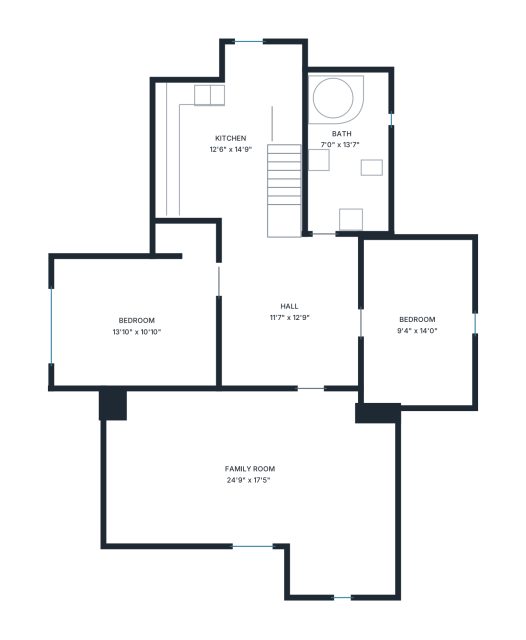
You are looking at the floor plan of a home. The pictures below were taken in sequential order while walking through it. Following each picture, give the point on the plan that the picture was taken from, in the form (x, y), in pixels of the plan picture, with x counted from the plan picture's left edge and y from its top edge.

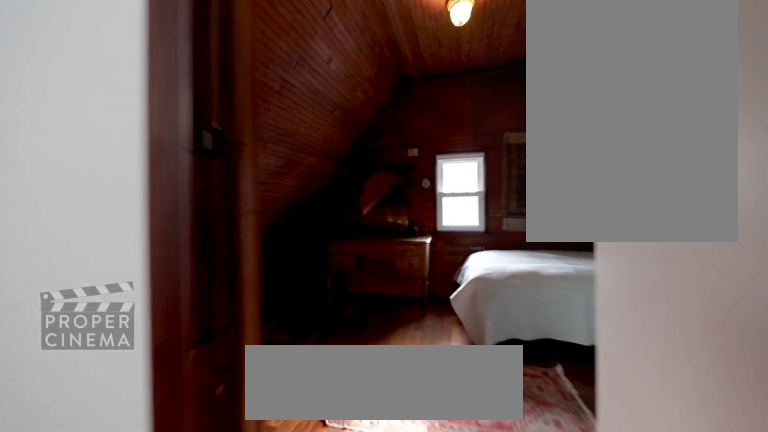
(358, 322)
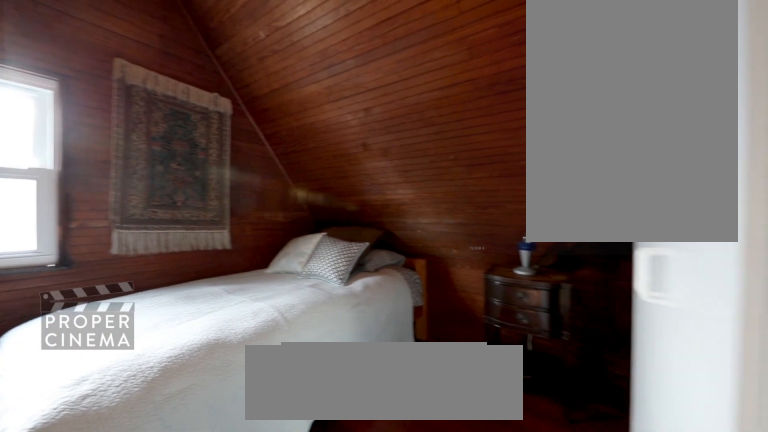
(382, 322)
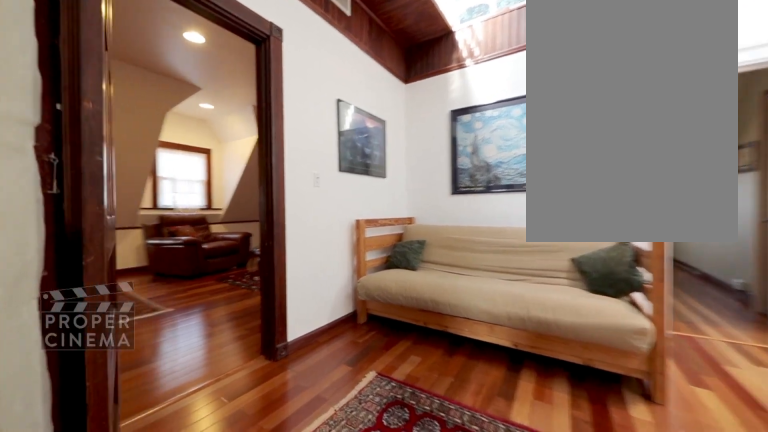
(319, 322)
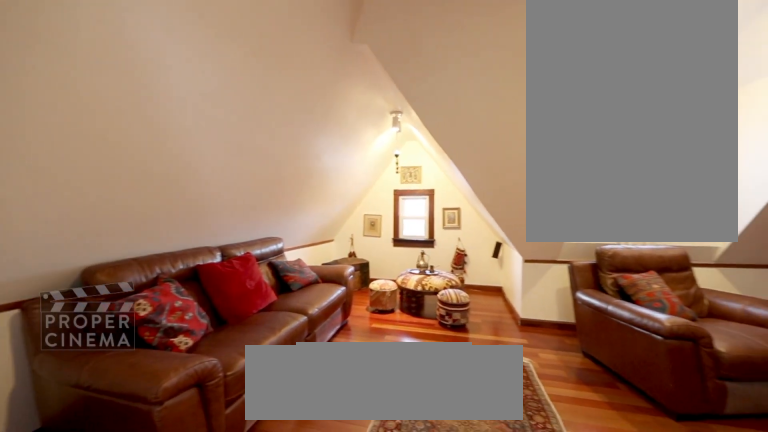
(309, 416)
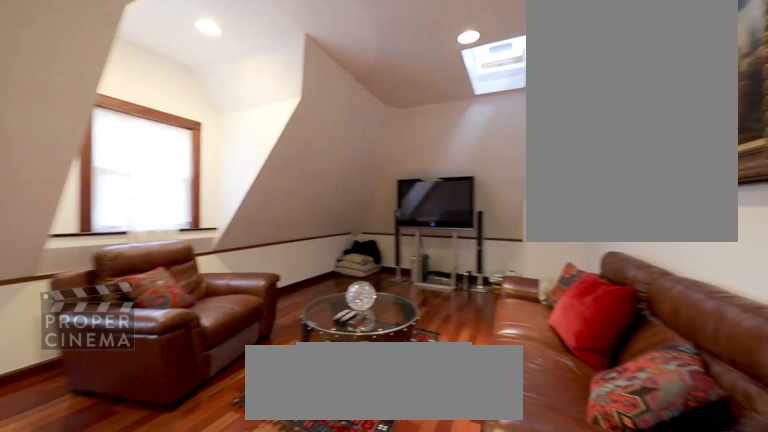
(309, 416)
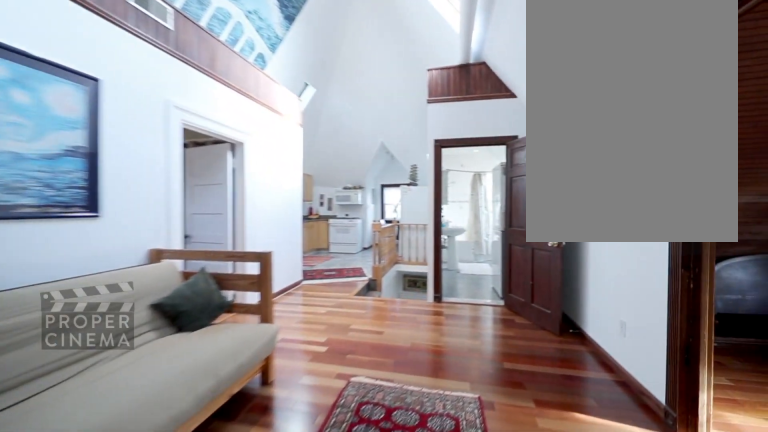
(316, 372)
